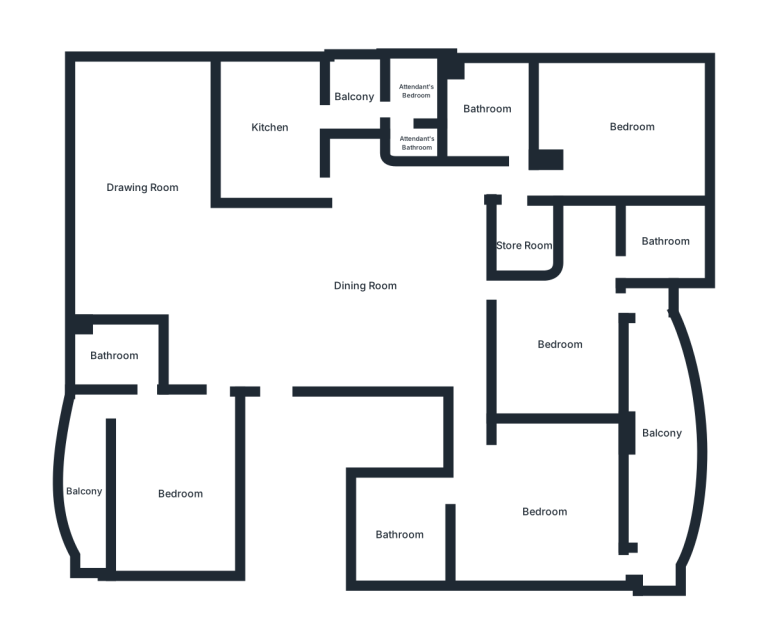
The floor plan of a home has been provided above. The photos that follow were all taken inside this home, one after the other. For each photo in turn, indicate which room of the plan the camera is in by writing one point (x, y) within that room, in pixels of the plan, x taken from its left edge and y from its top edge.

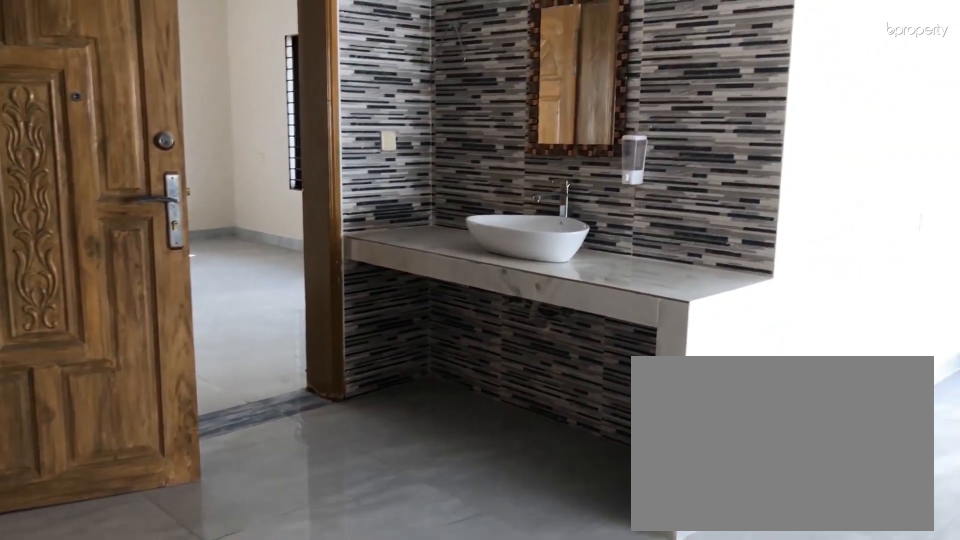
(366, 284)
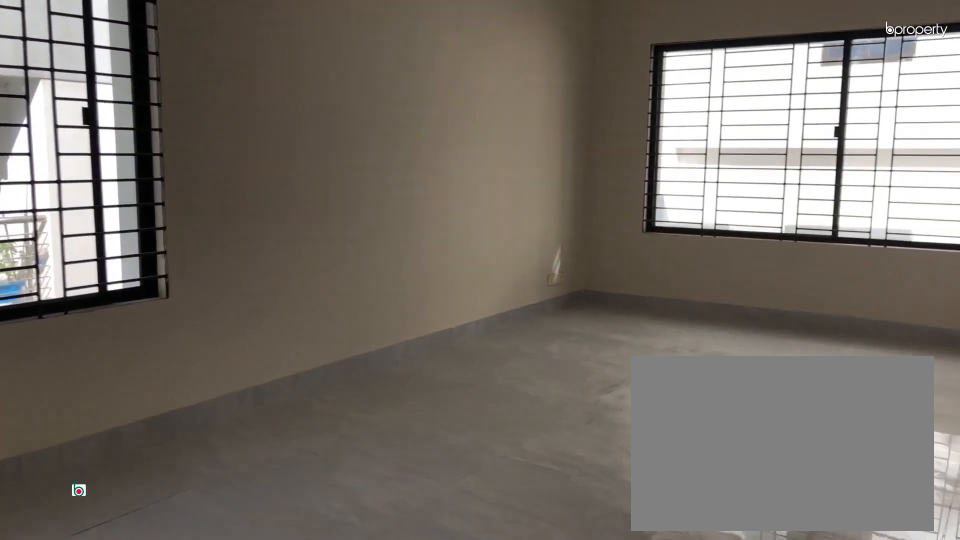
(139, 166)
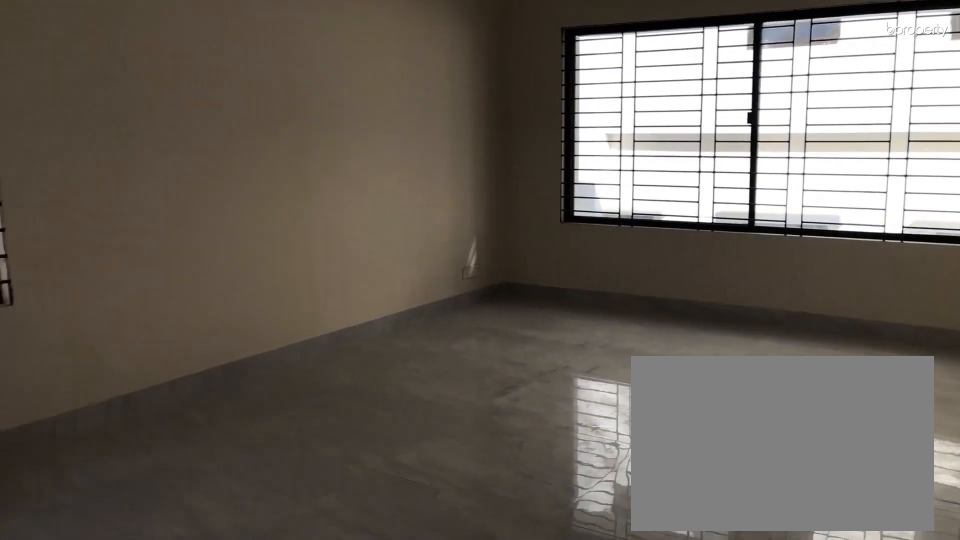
(139, 166)
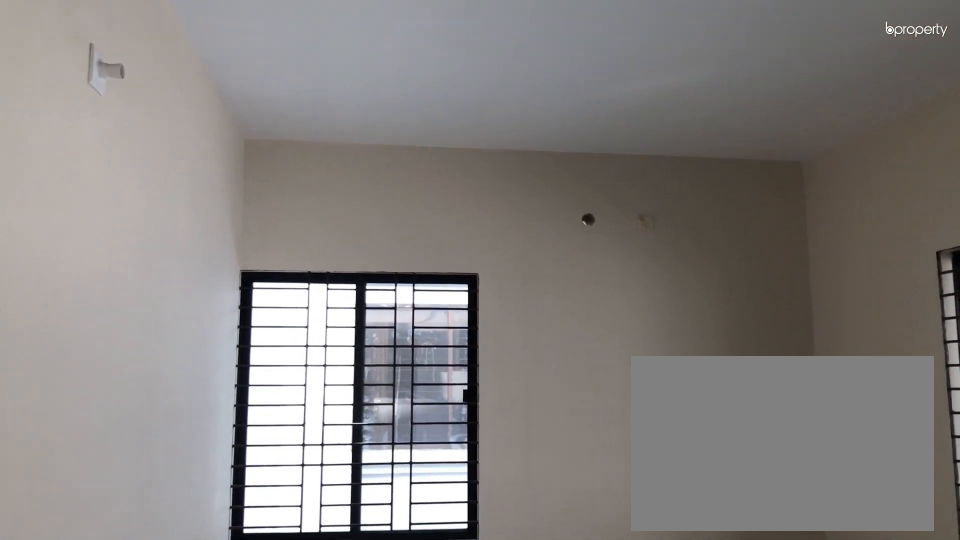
(174, 495)
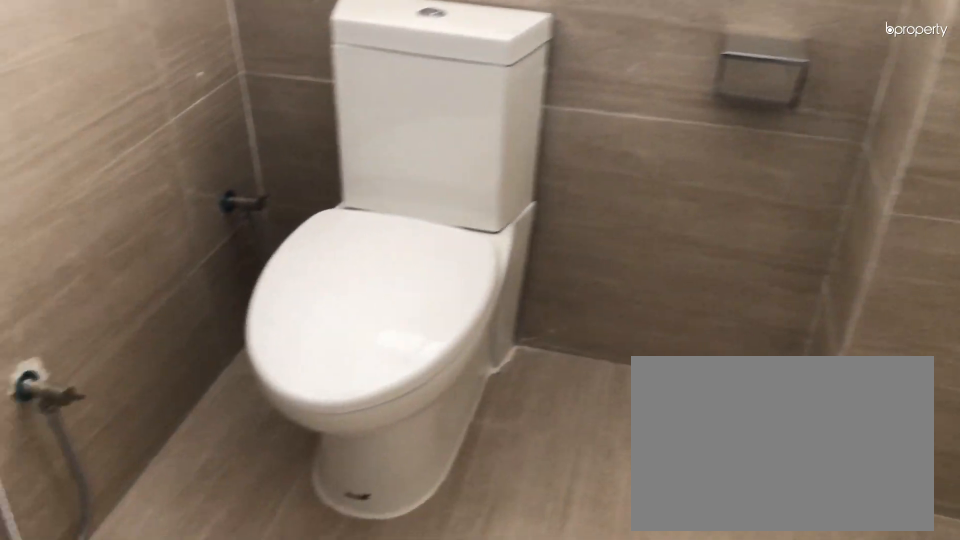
(117, 354)
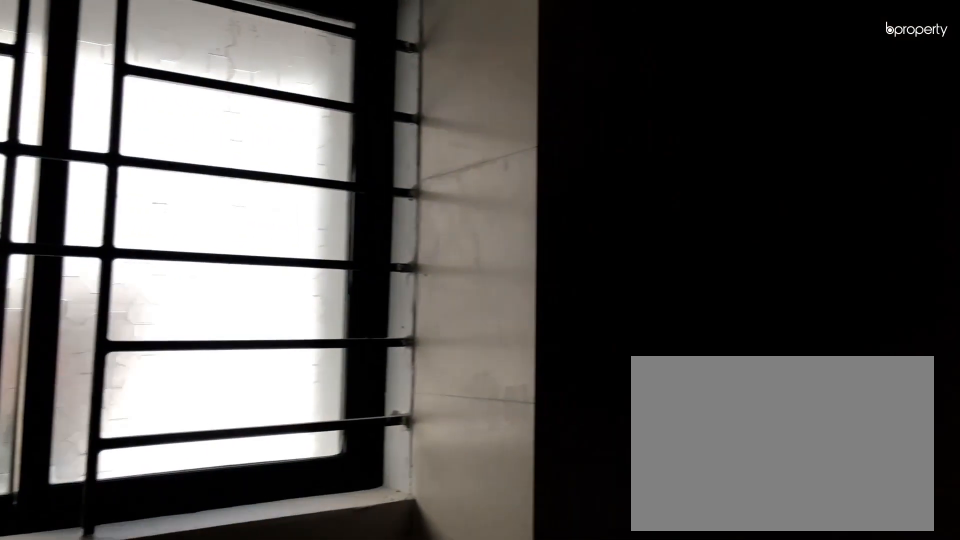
(117, 354)
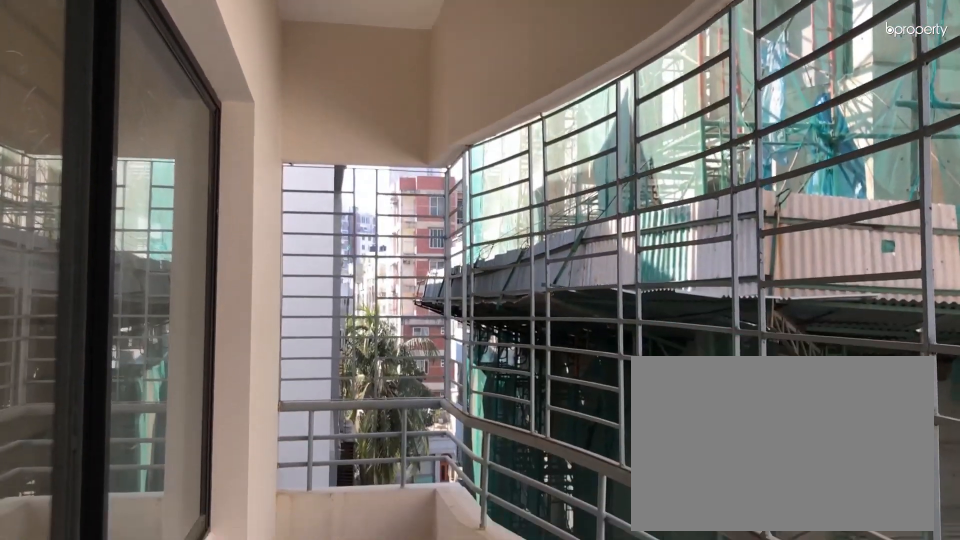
(87, 491)
